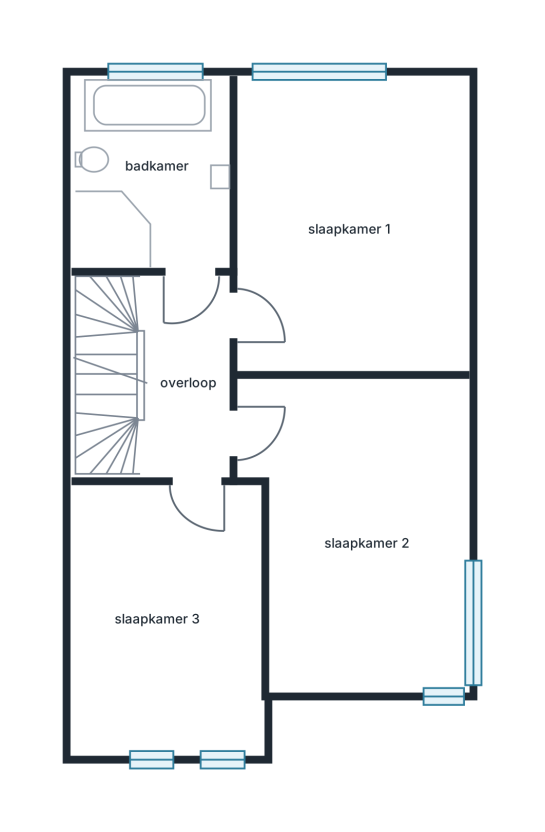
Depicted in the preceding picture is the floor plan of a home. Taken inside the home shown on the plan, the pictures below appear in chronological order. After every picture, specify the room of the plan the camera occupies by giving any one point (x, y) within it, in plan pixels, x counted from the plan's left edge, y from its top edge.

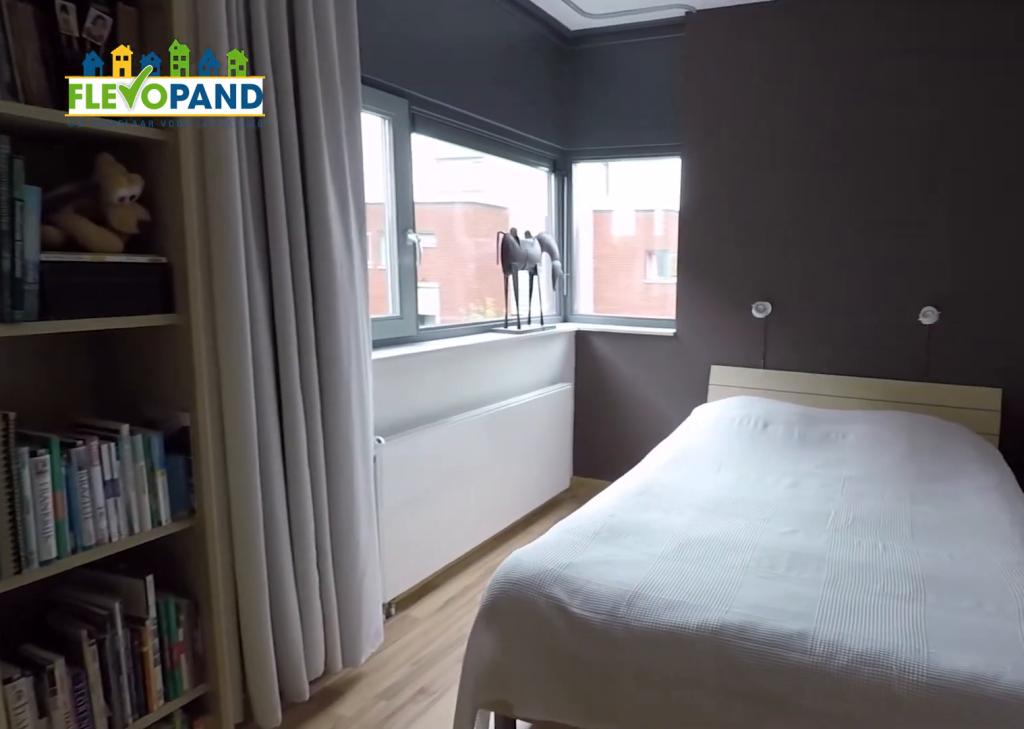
(366, 532)
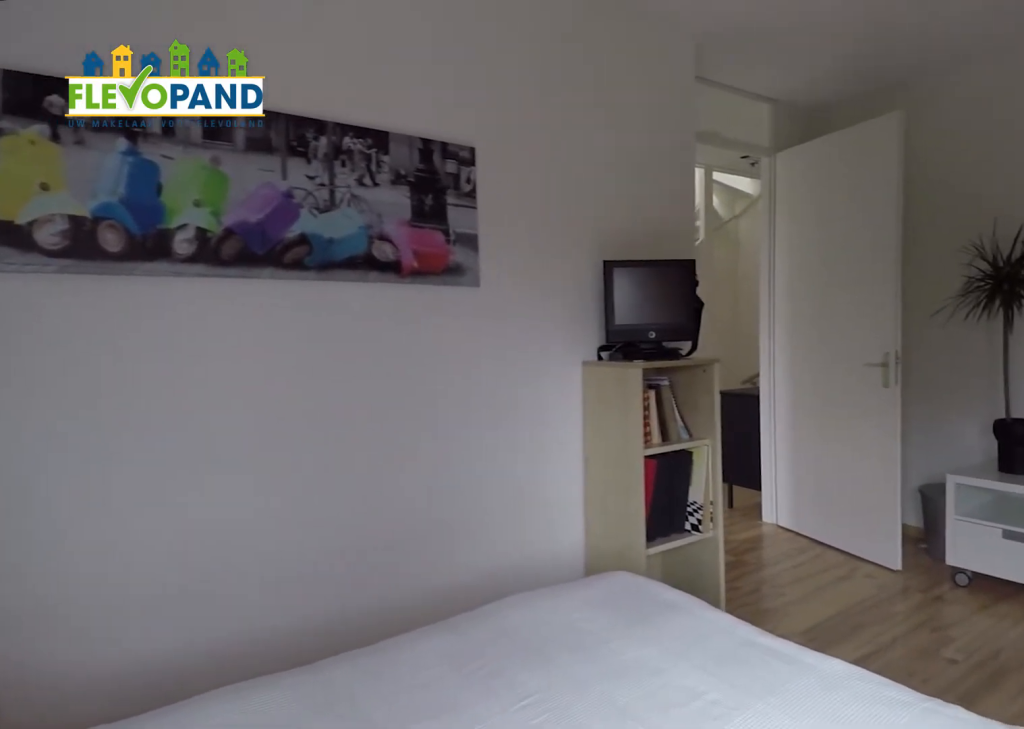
(366, 532)
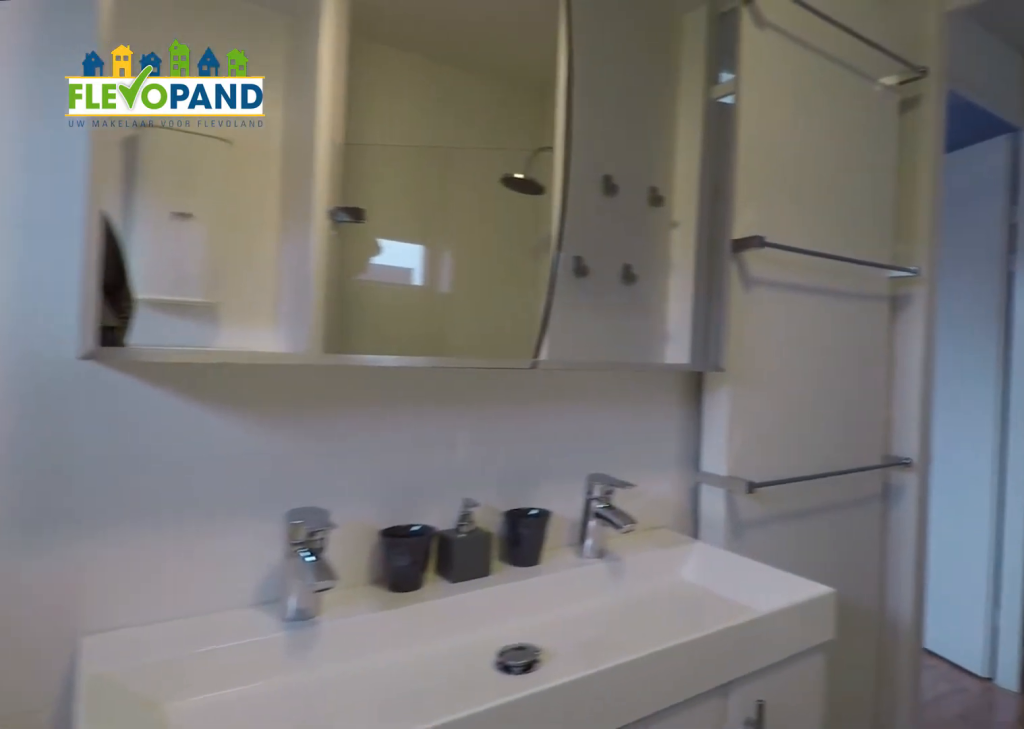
(147, 103)
